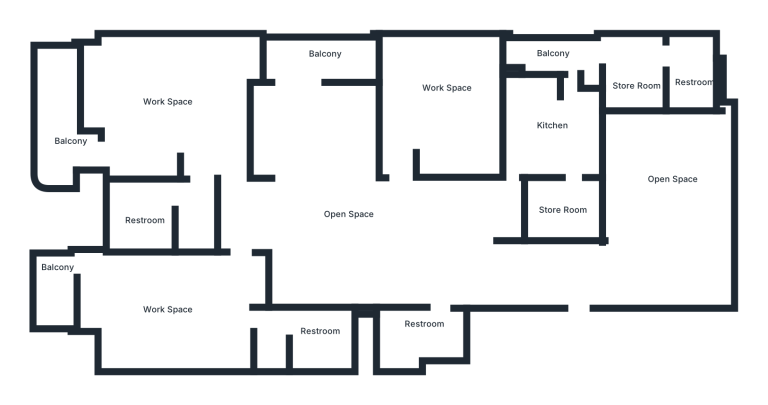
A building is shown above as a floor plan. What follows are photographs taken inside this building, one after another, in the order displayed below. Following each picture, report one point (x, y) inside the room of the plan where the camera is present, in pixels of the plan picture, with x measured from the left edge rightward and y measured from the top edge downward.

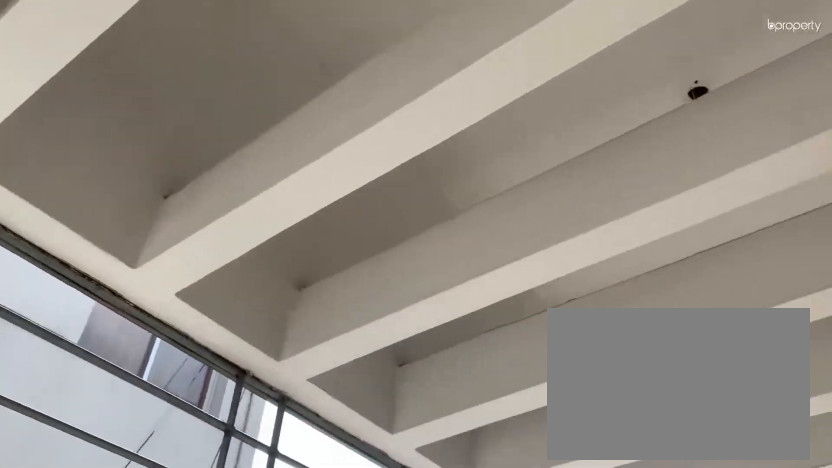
(56, 142)
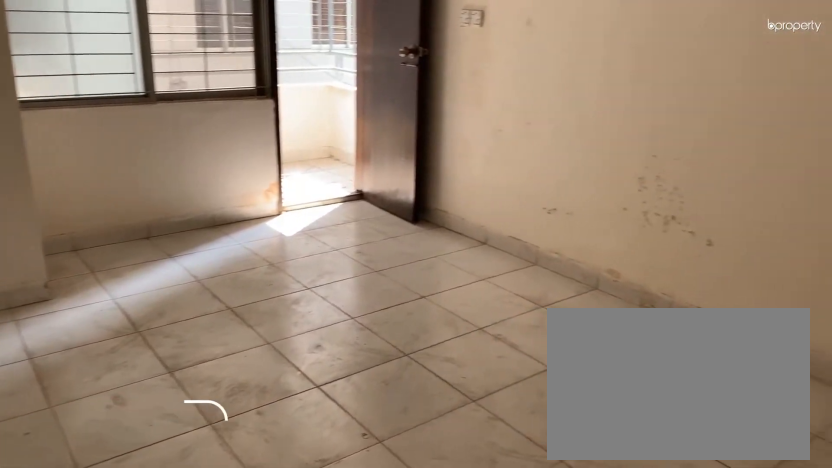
(178, 316)
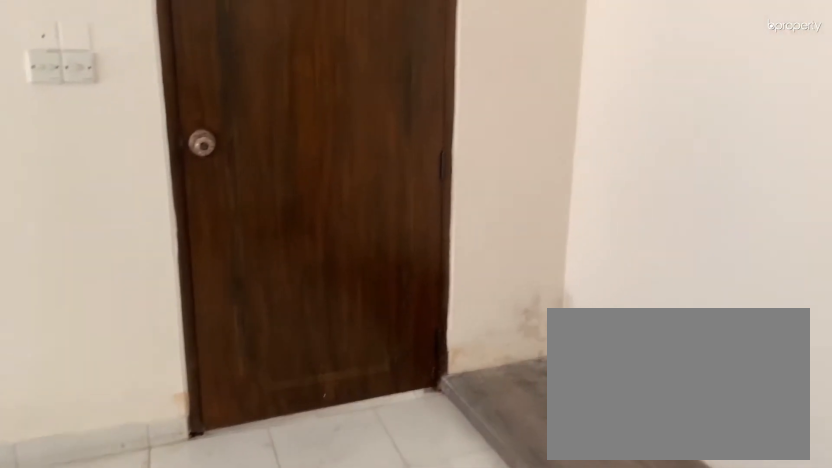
(178, 316)
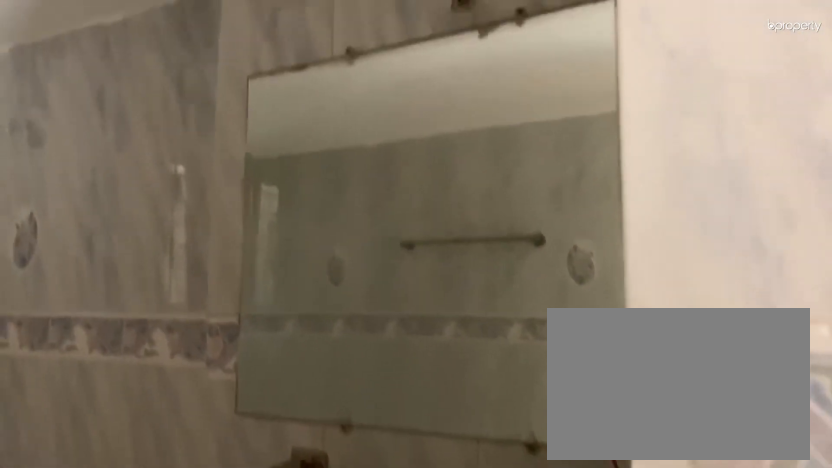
(323, 331)
